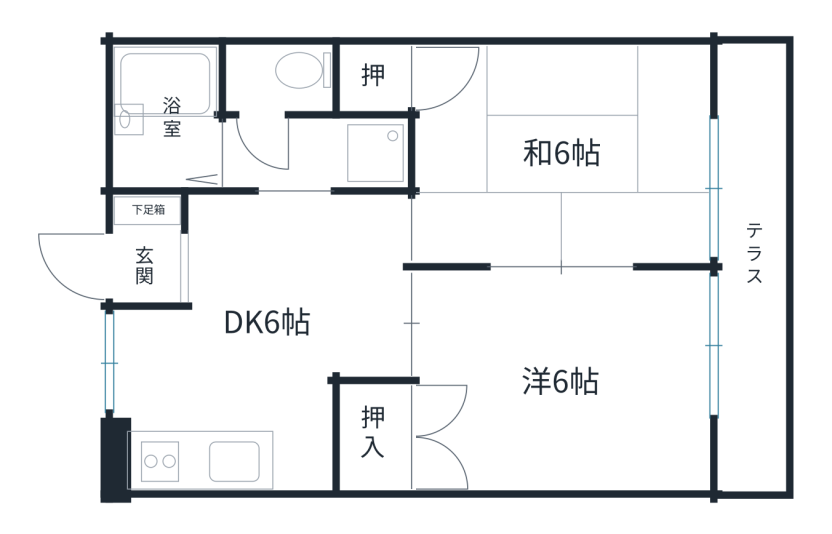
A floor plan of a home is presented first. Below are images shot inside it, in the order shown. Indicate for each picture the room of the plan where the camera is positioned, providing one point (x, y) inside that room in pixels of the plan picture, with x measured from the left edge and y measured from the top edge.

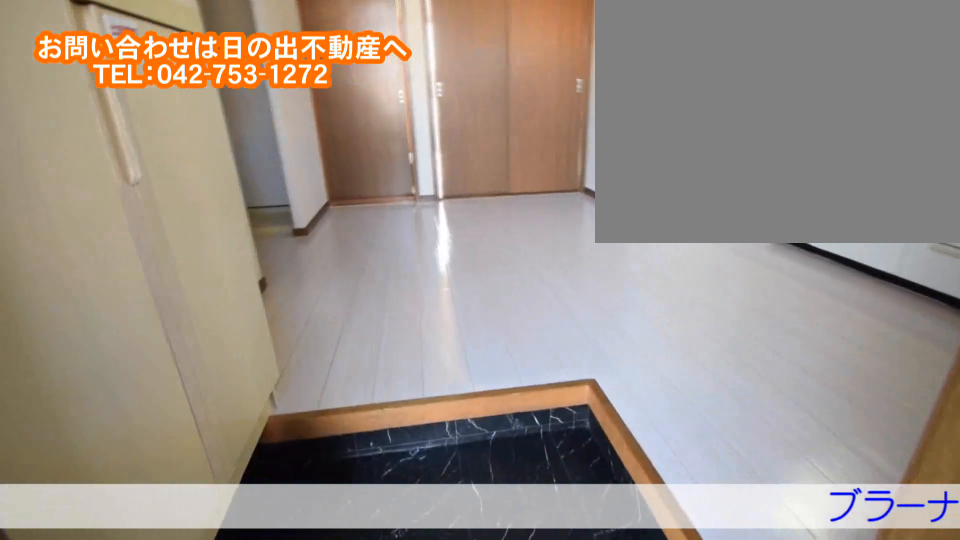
(181, 264)
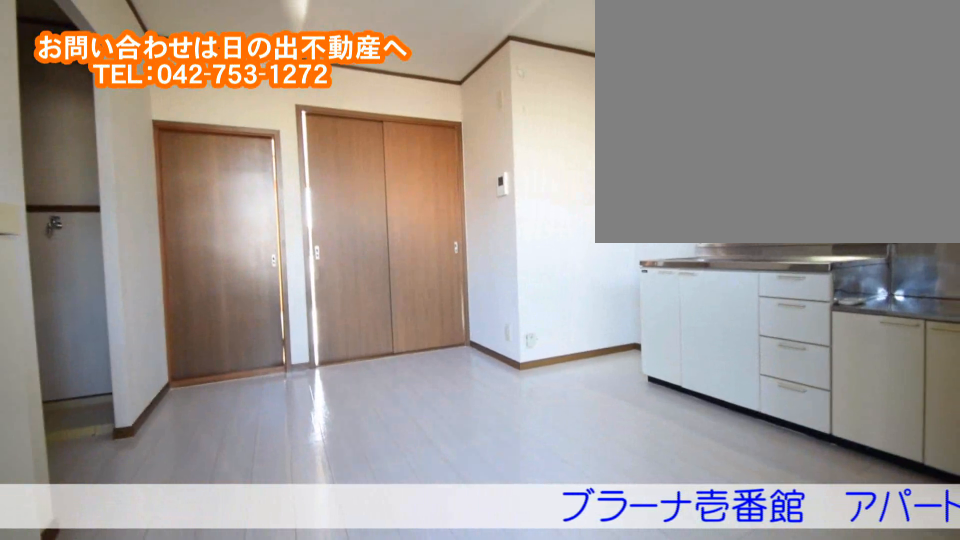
(181, 264)
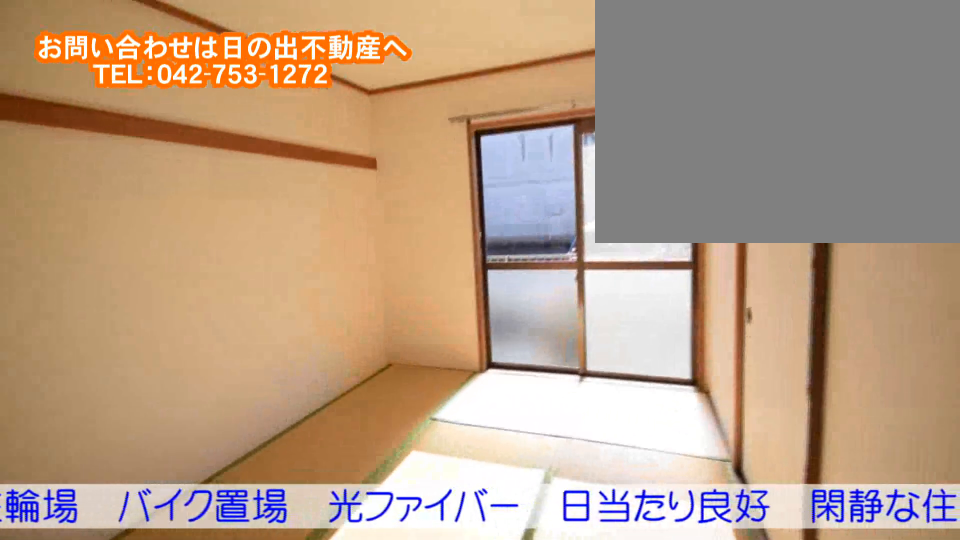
(633, 152)
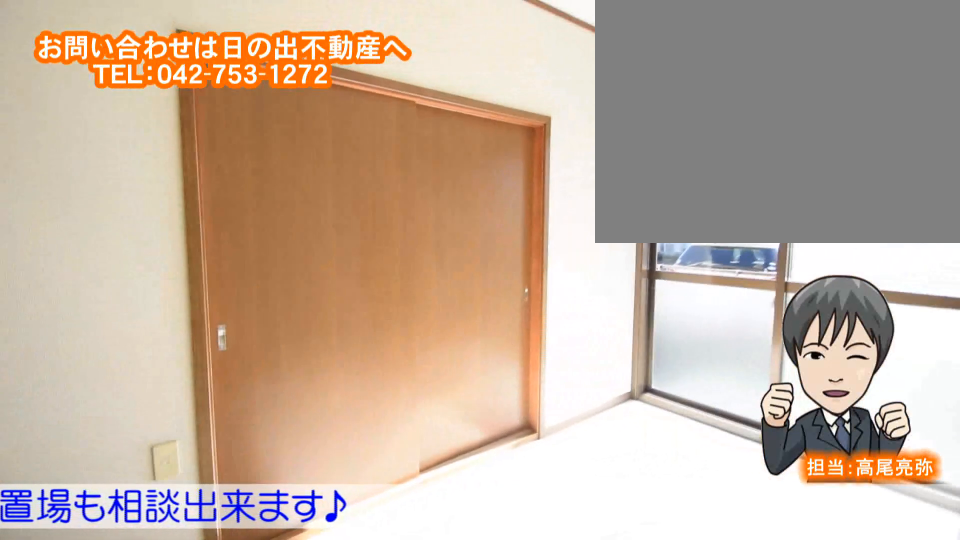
(641, 371)
